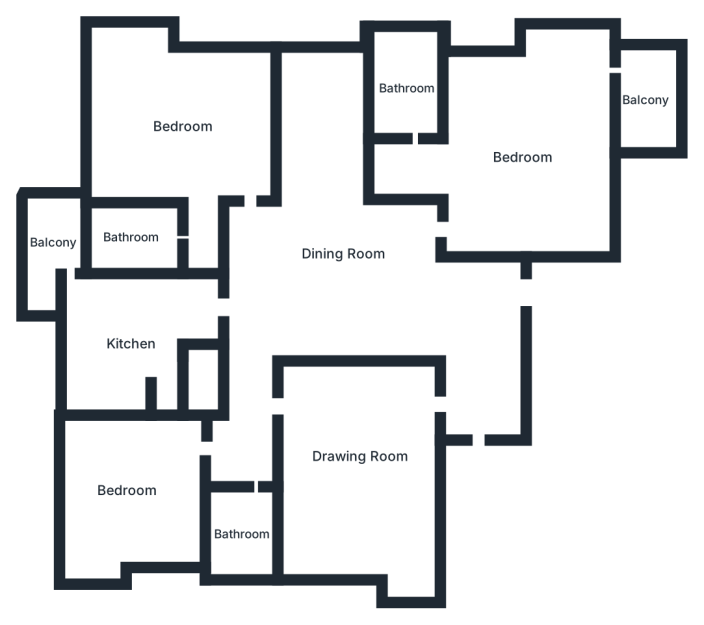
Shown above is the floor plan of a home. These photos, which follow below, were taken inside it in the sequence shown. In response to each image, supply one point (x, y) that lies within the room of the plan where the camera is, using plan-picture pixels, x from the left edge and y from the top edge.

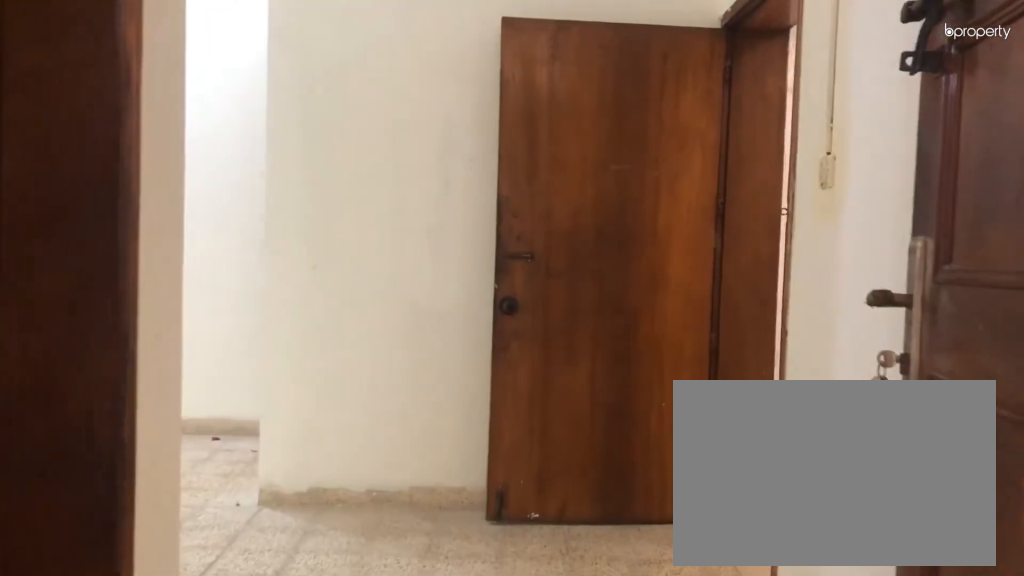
(478, 382)
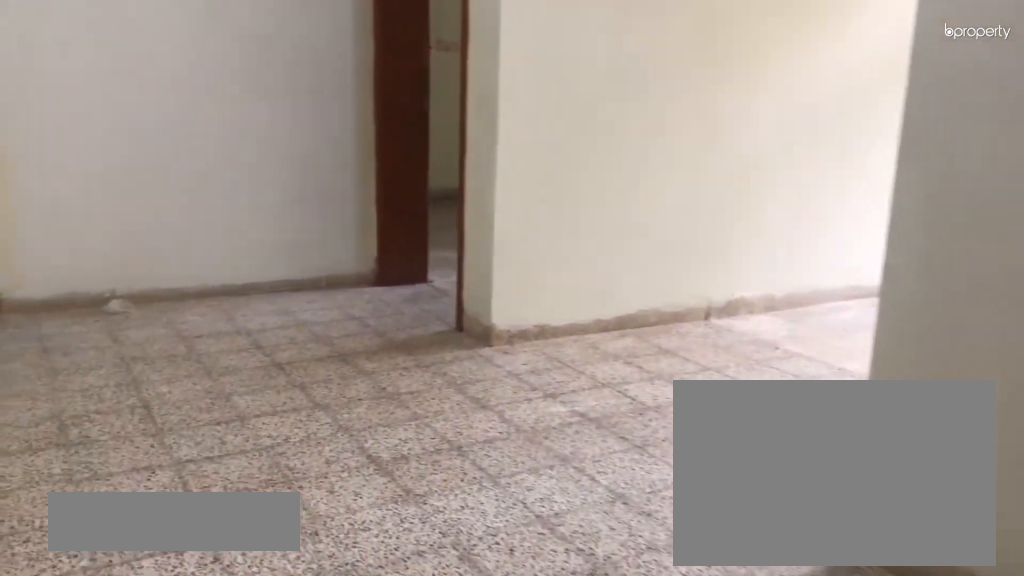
(337, 251)
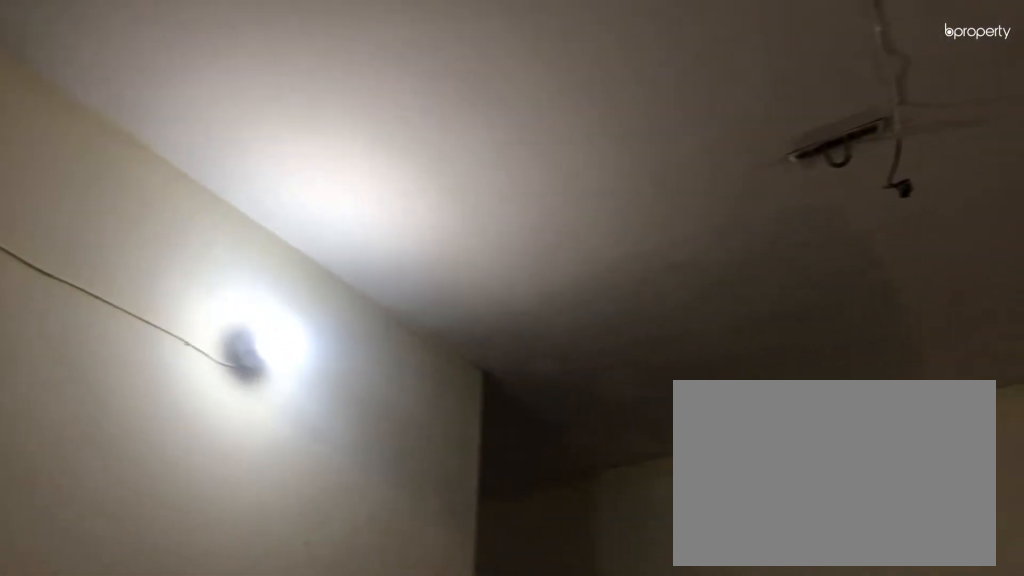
(337, 251)
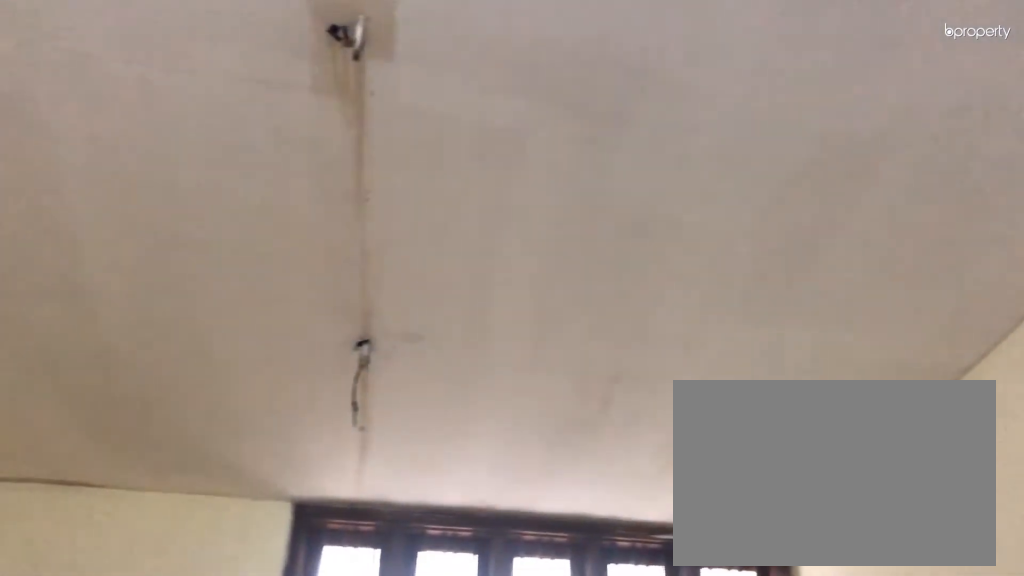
(360, 457)
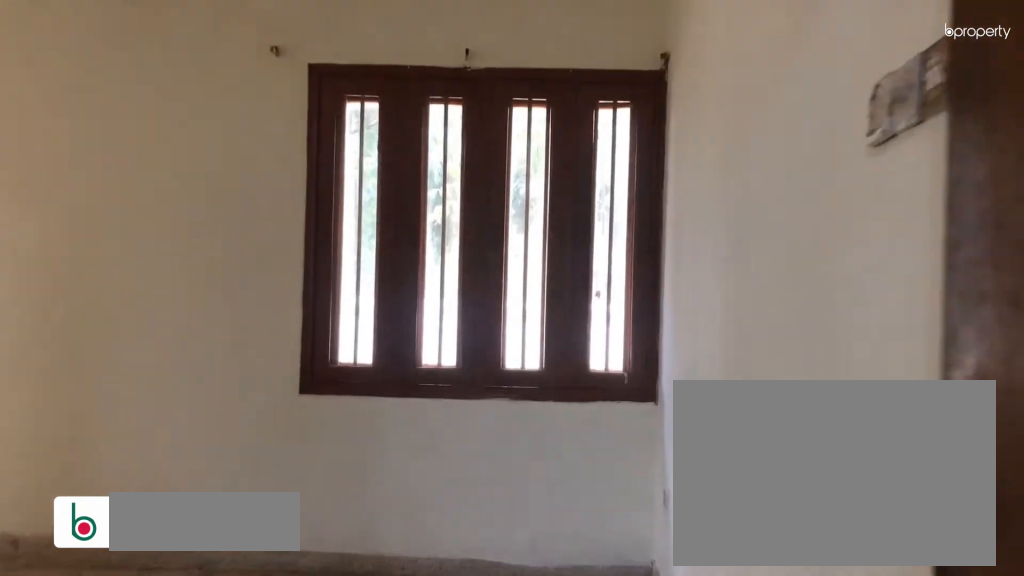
(520, 159)
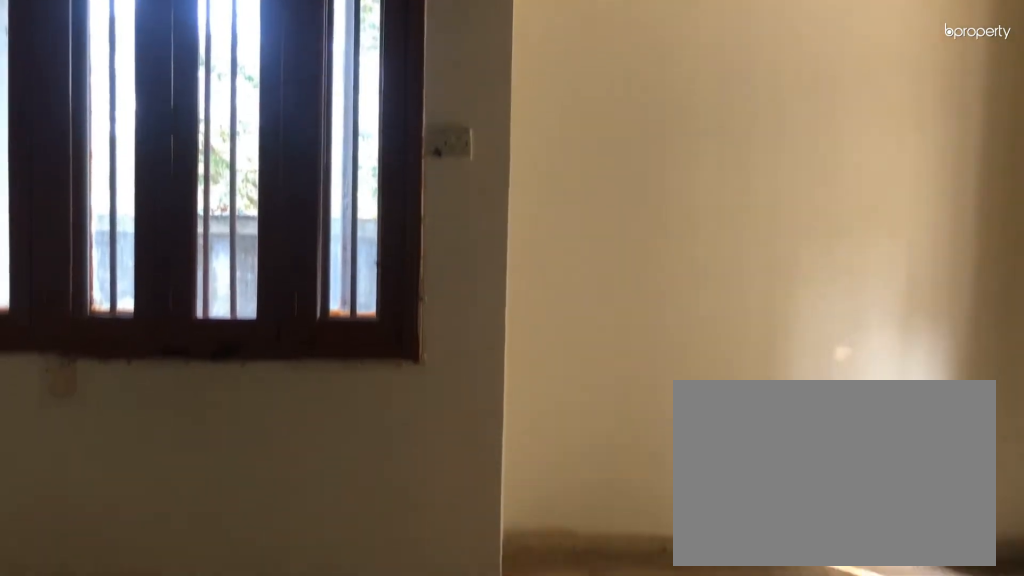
(520, 159)
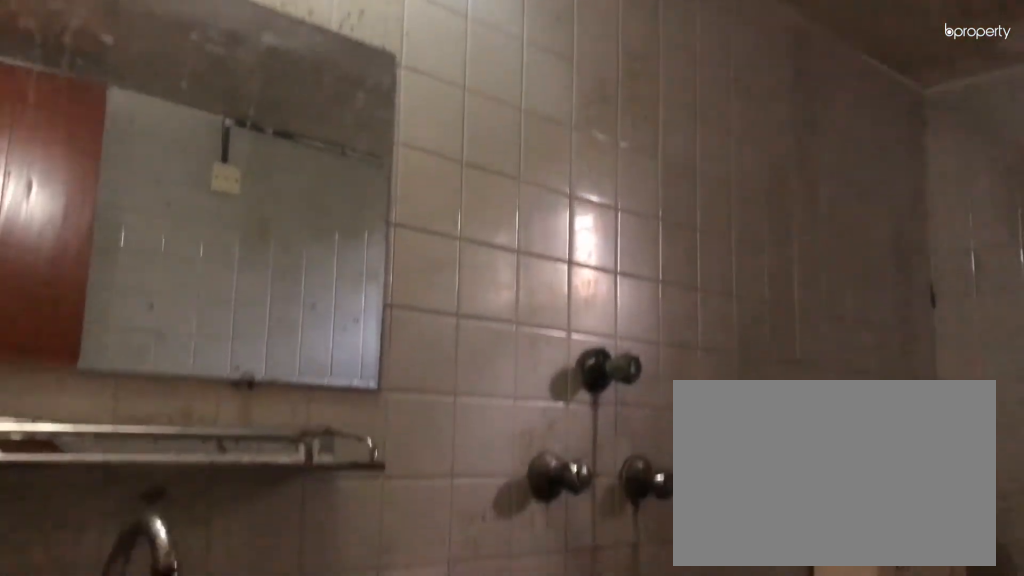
(406, 91)
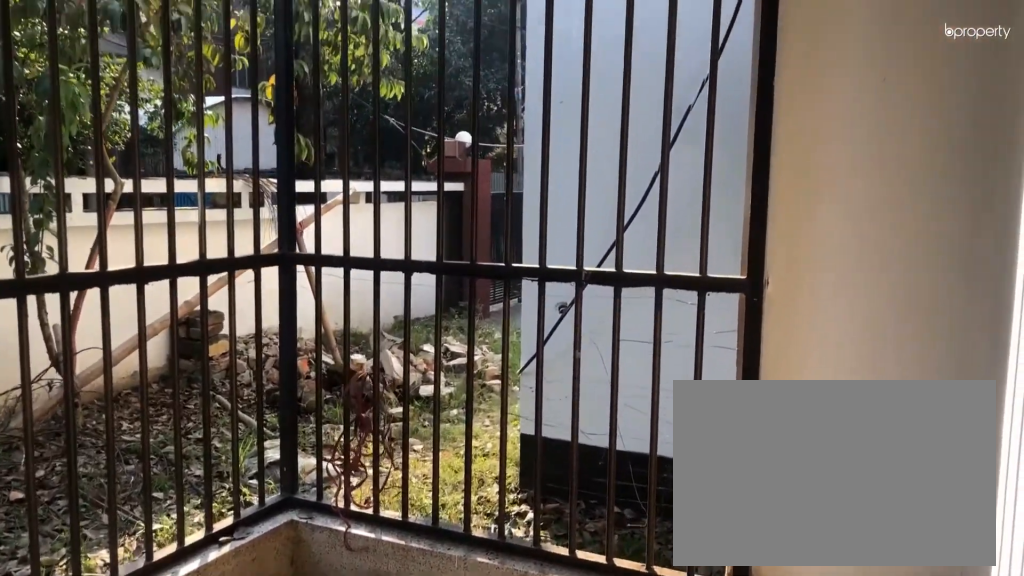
(649, 96)
